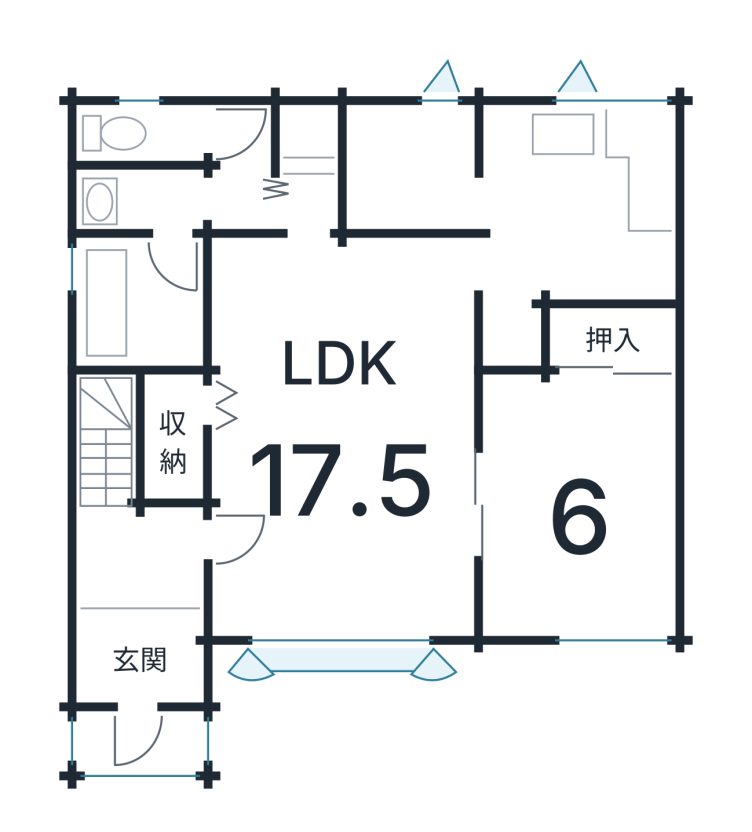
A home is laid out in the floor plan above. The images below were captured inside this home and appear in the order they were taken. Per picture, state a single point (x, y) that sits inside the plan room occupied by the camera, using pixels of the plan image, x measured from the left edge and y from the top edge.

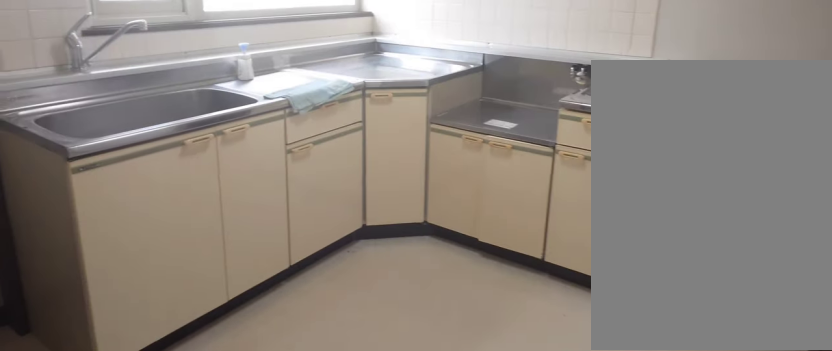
(567, 208)
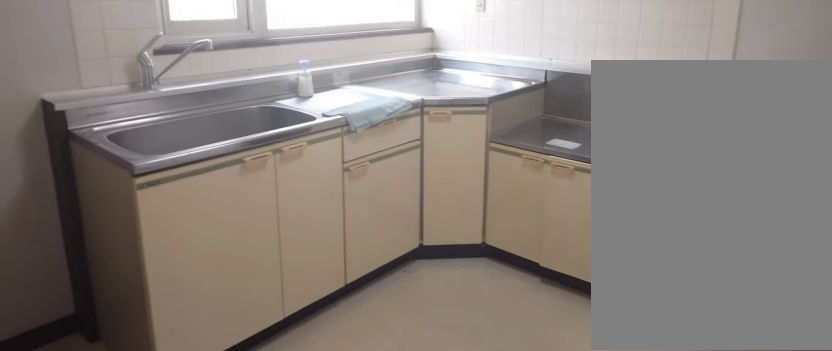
(567, 208)
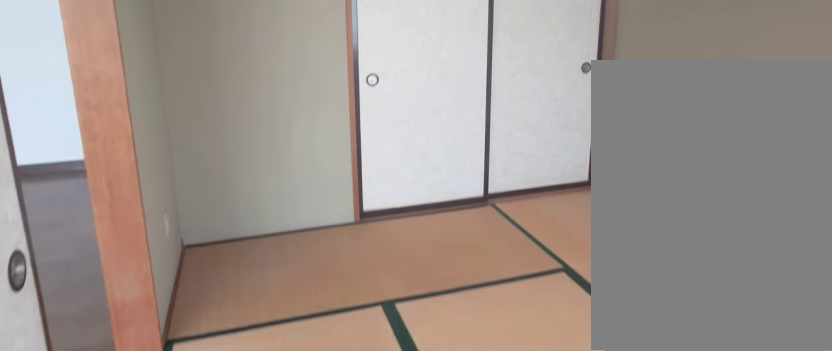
(572, 511)
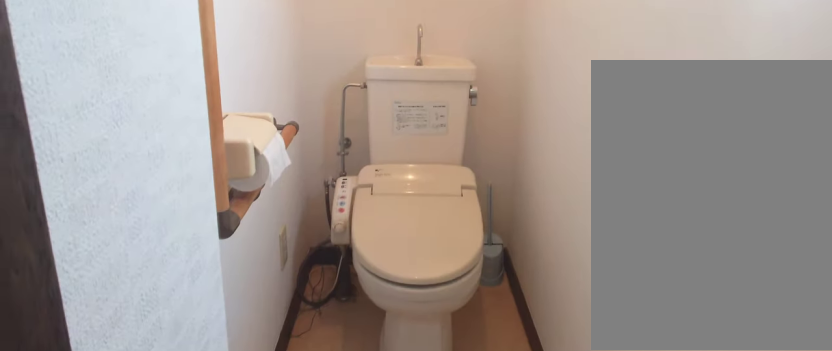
(144, 130)
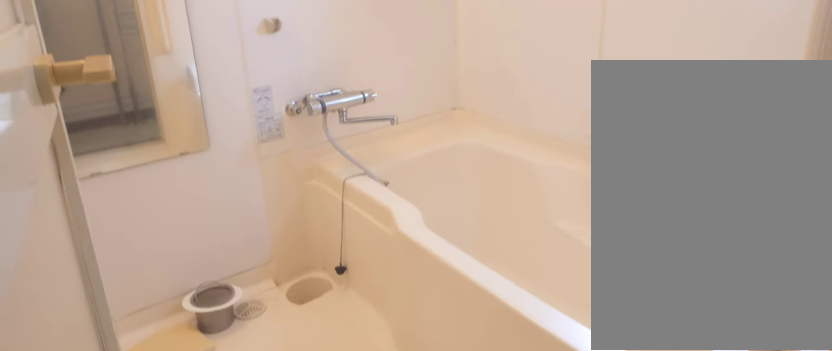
(117, 254)
